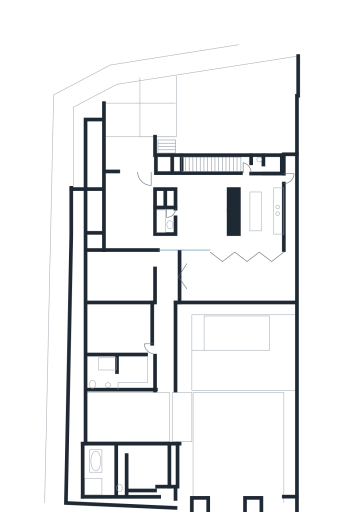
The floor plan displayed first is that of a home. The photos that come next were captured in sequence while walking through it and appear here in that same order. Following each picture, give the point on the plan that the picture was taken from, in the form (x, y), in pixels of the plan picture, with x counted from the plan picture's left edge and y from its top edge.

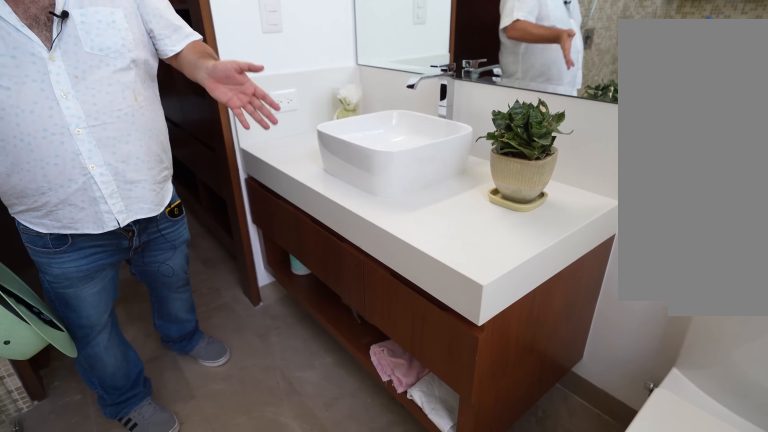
(100, 377)
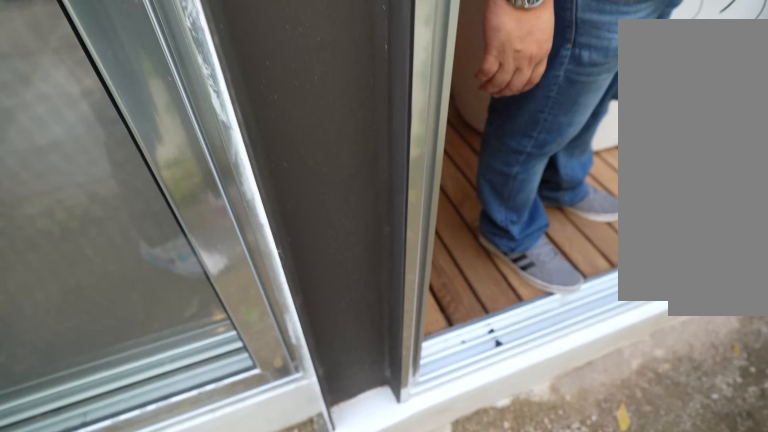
(76, 441)
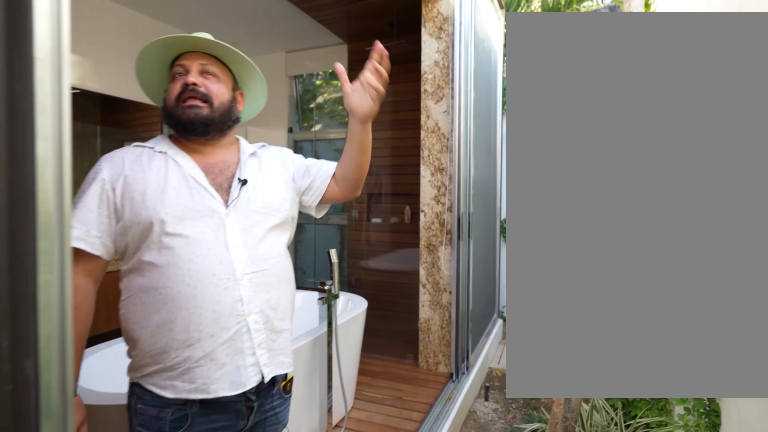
(77, 441)
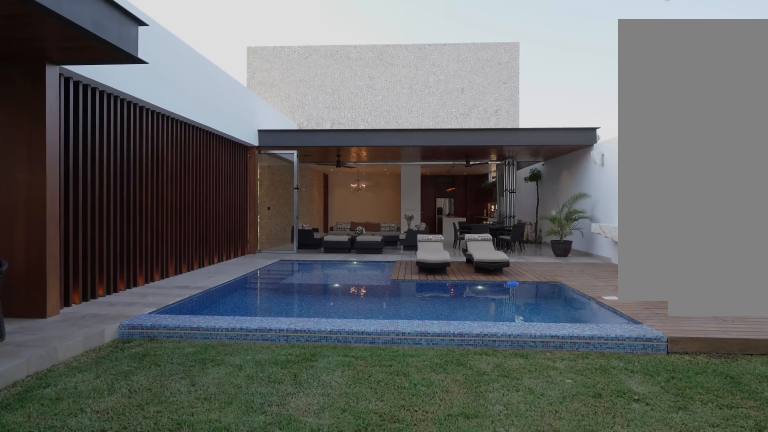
(233, 438)
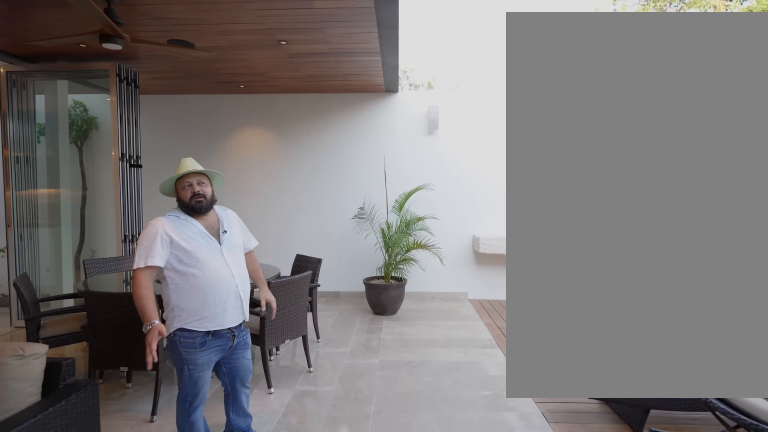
(233, 299)
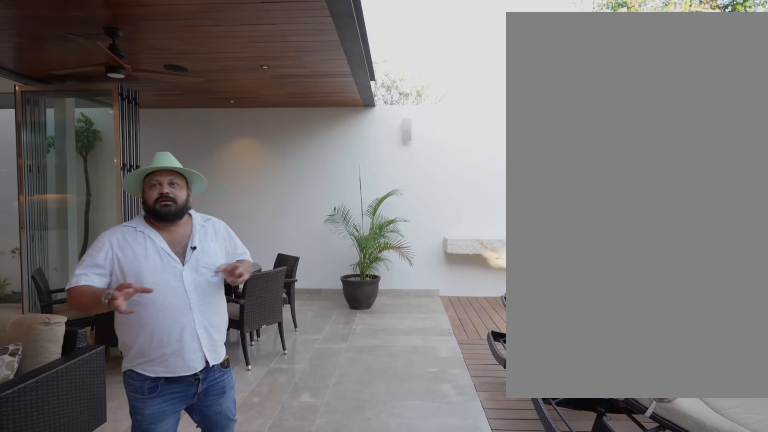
(236, 299)
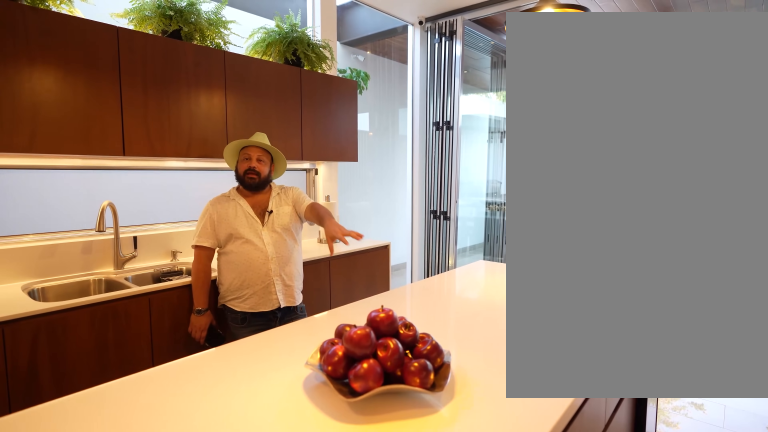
(243, 208)
